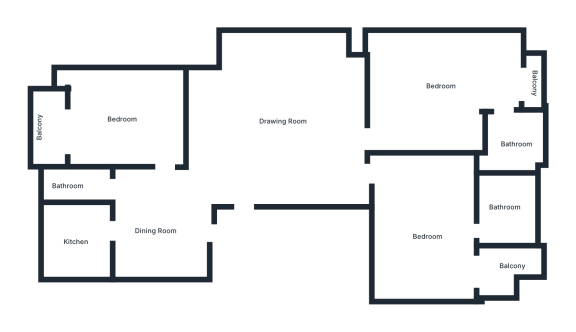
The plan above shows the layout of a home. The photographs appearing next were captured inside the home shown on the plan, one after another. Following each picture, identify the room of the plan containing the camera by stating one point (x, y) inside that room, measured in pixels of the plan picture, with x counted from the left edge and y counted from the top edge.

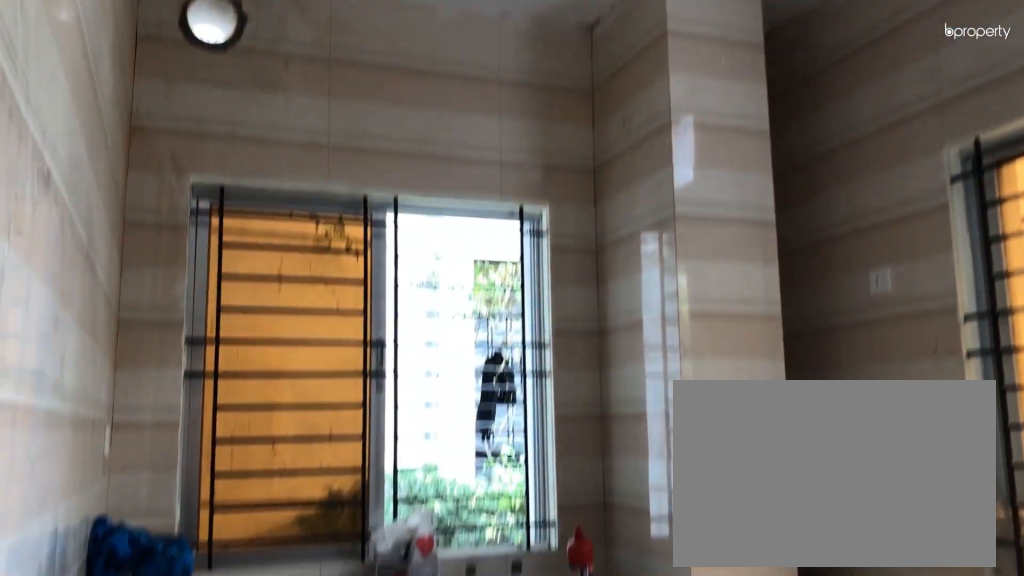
(78, 239)
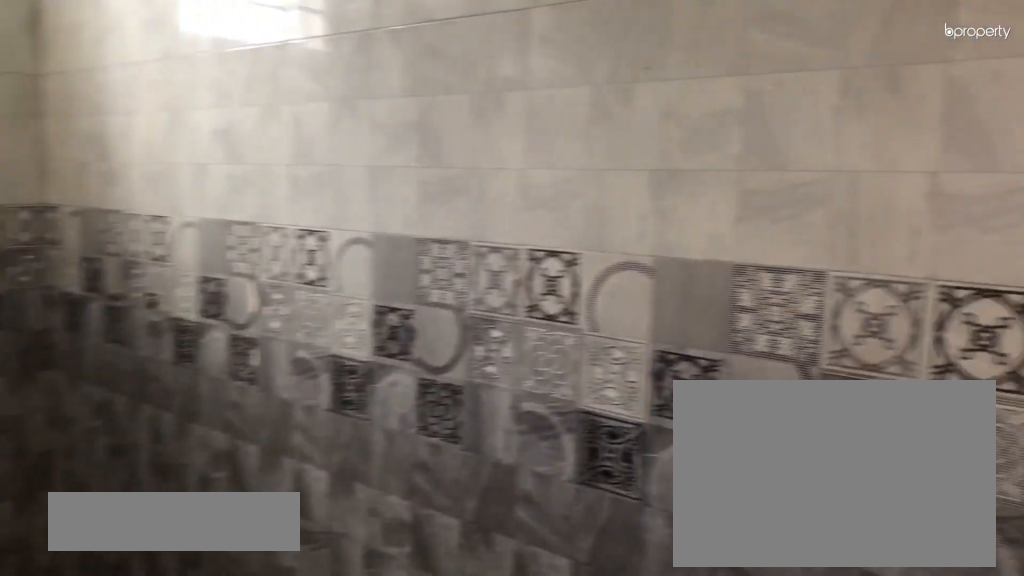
(74, 184)
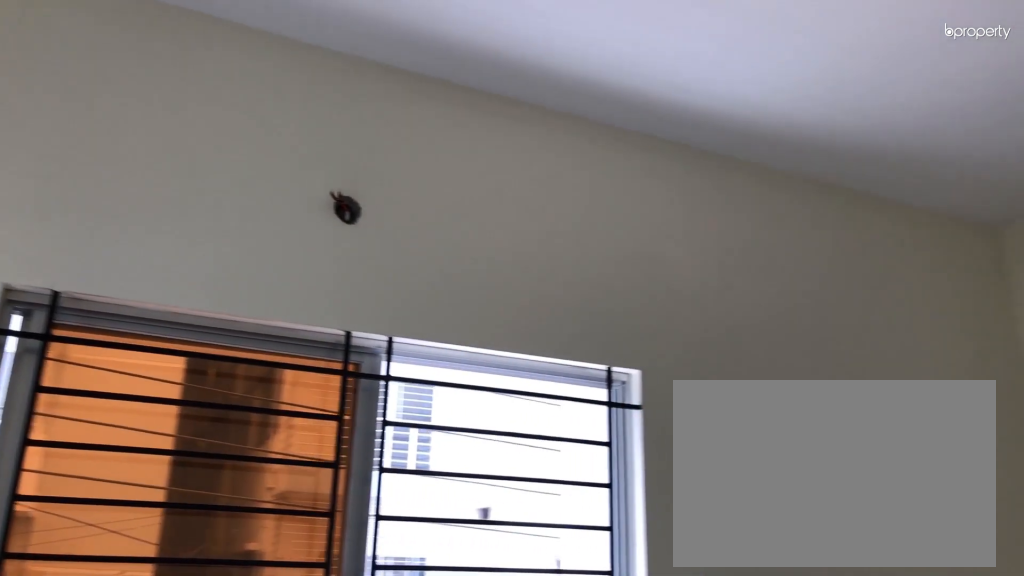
(117, 113)
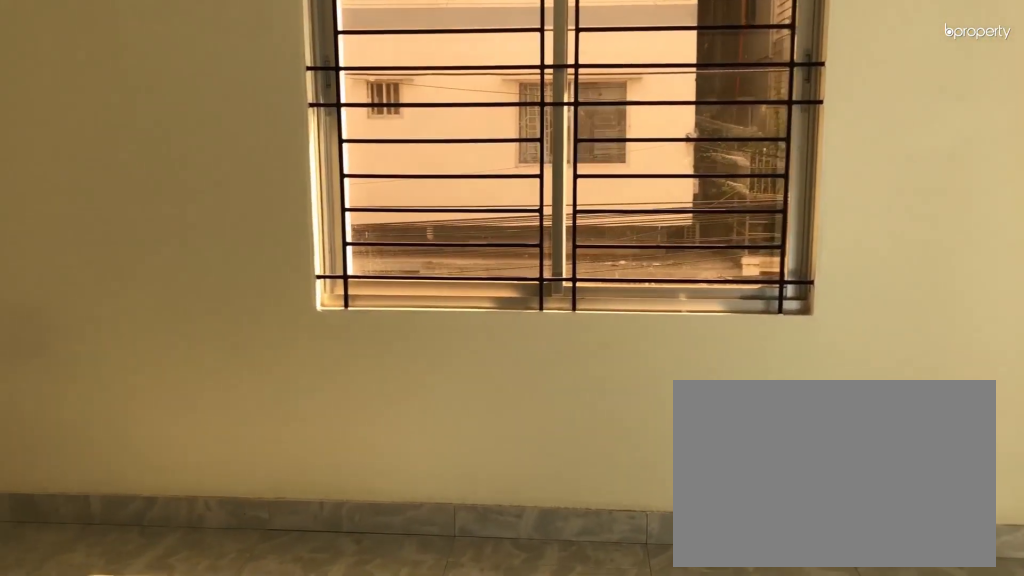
(438, 86)
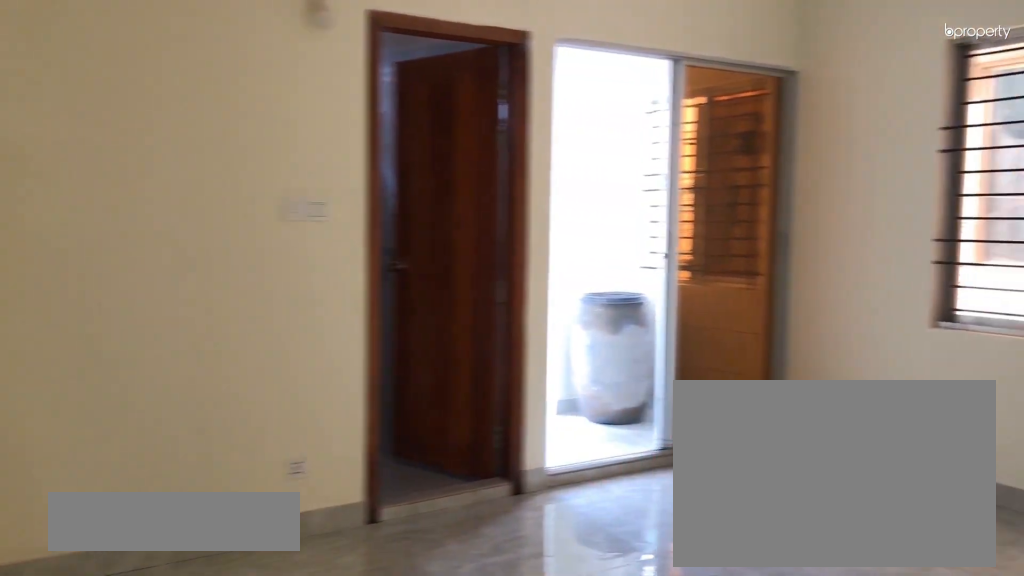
(425, 227)
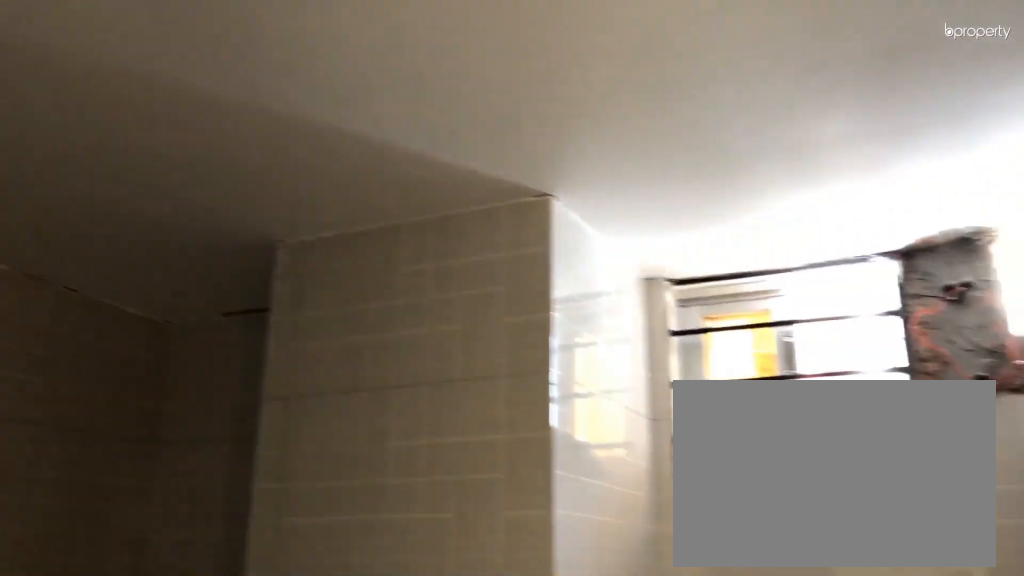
(502, 205)
